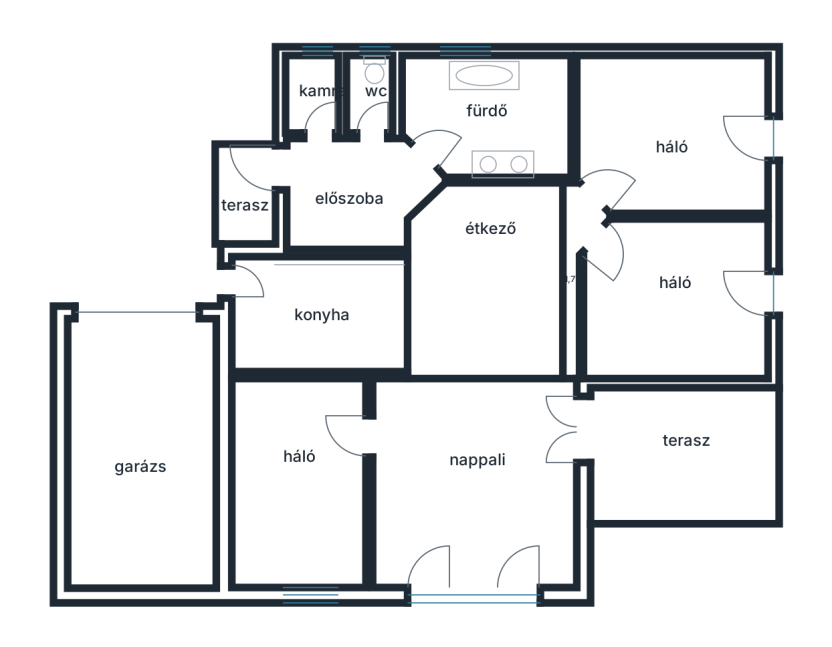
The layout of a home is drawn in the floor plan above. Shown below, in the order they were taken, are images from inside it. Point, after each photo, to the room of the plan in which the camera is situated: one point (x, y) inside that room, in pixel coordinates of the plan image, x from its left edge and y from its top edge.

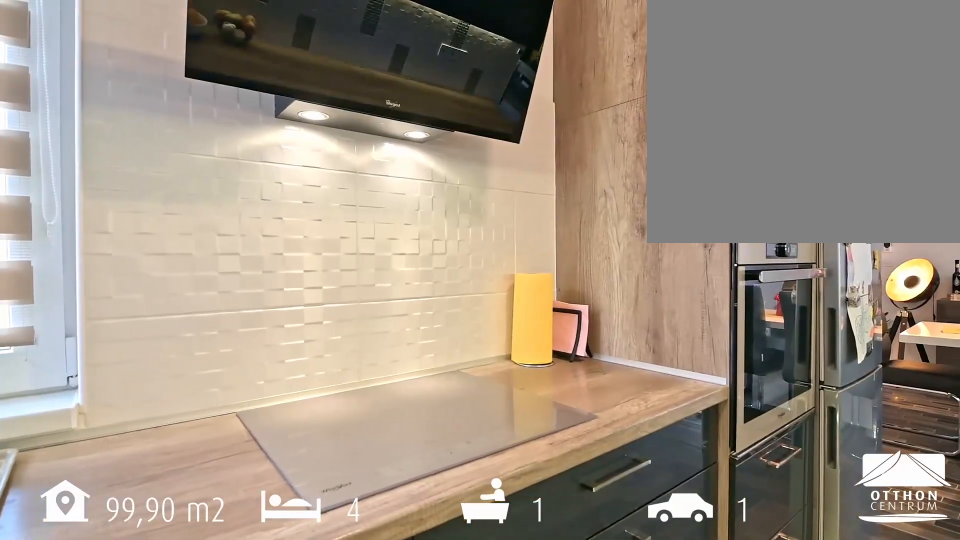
(319, 317)
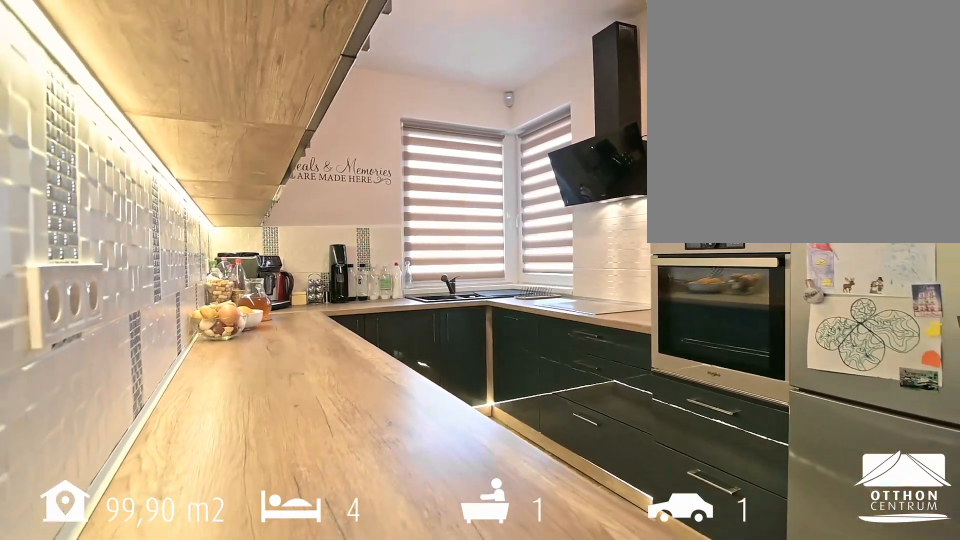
(319, 317)
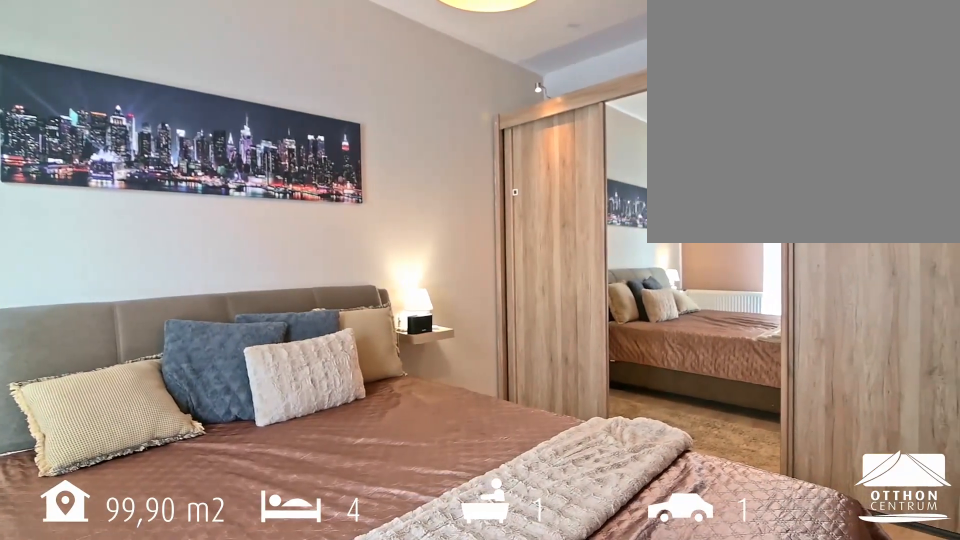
(299, 453)
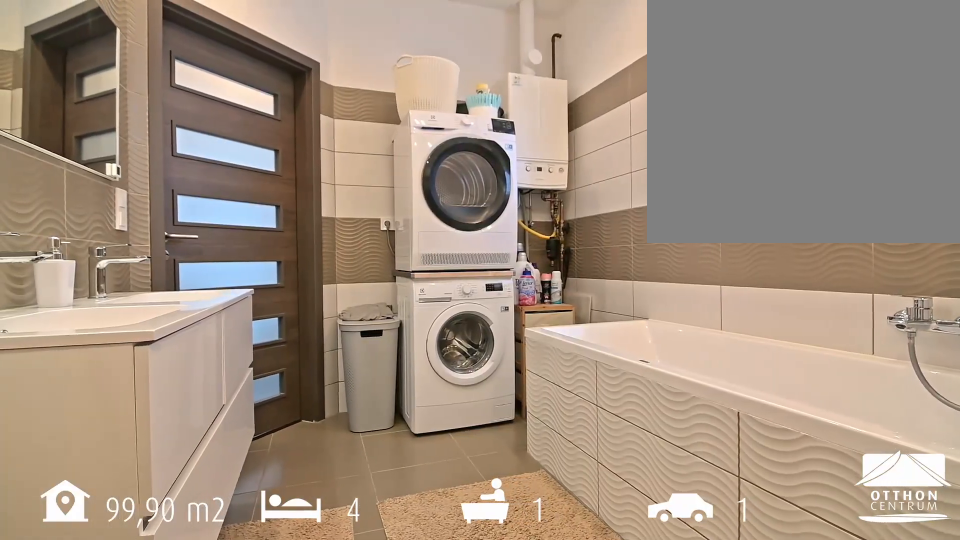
(495, 117)
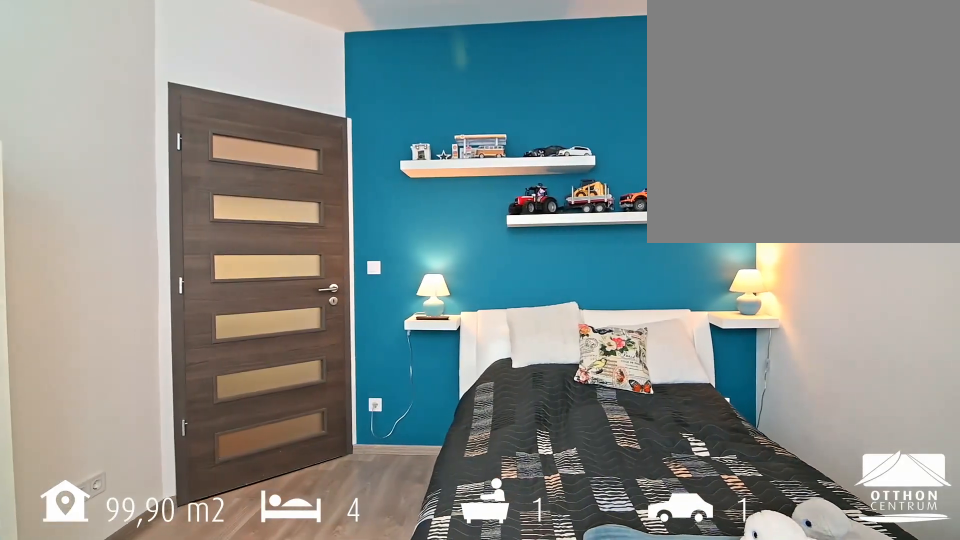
(679, 141)
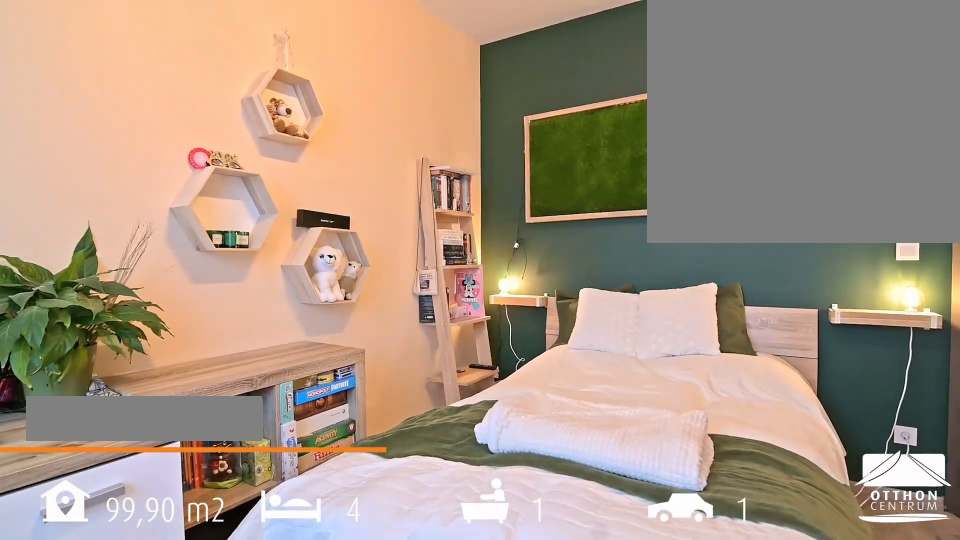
(679, 281)
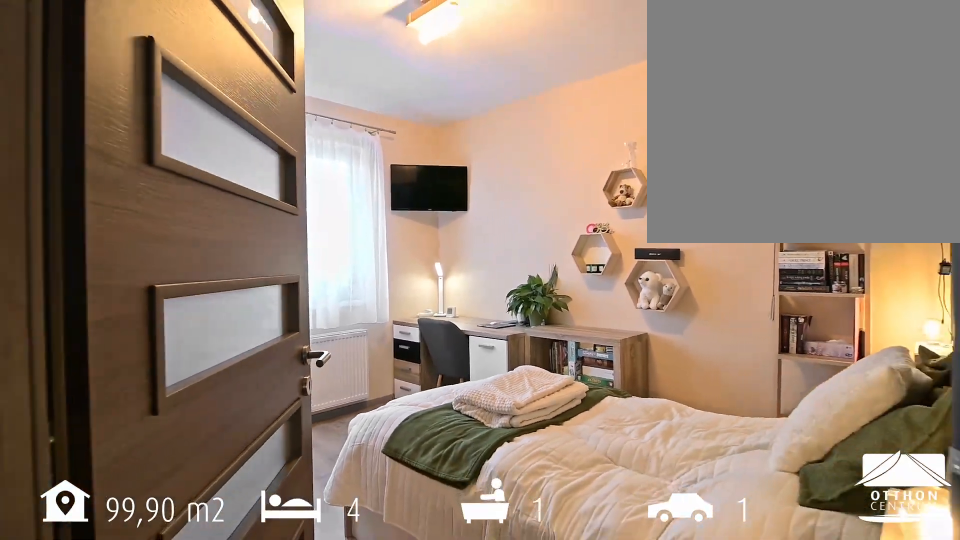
(679, 281)
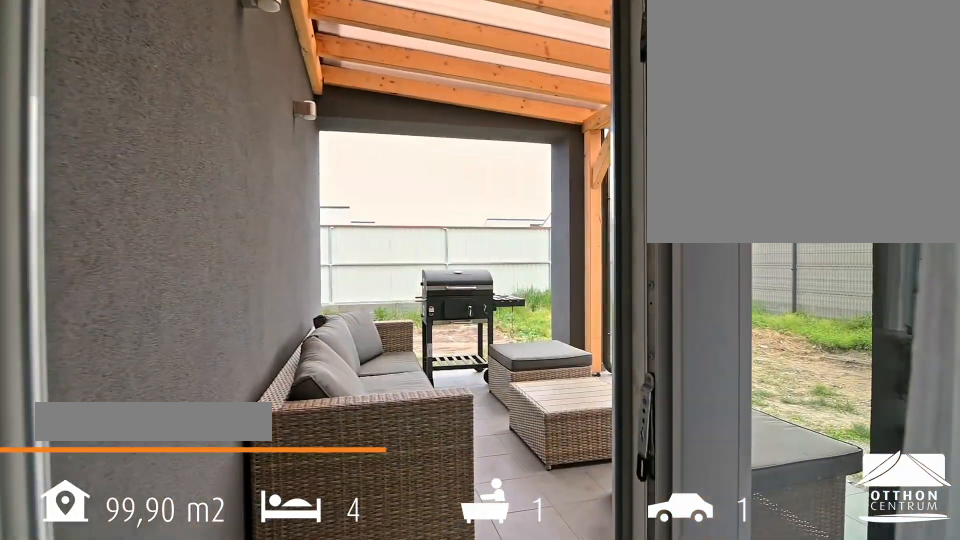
(683, 449)
